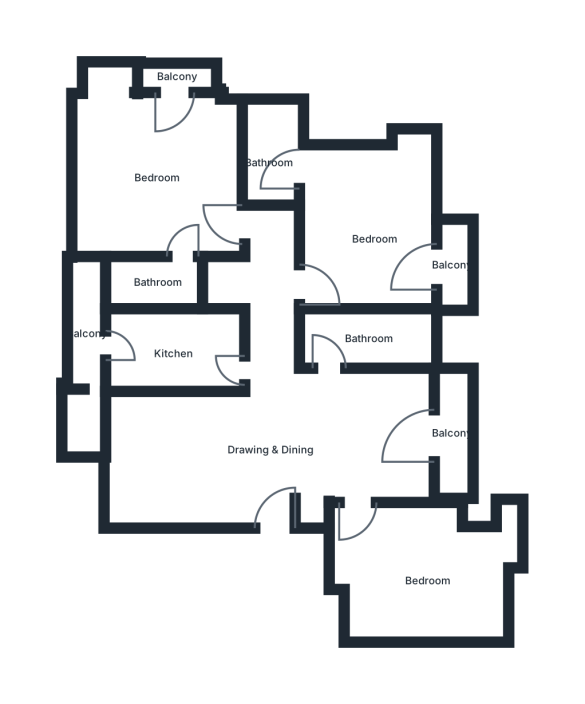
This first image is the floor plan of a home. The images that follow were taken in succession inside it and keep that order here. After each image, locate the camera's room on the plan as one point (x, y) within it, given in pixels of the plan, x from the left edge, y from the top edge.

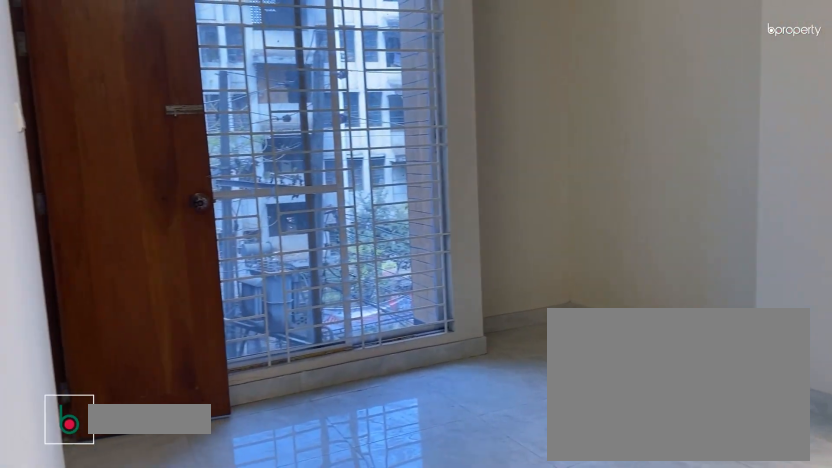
(377, 240)
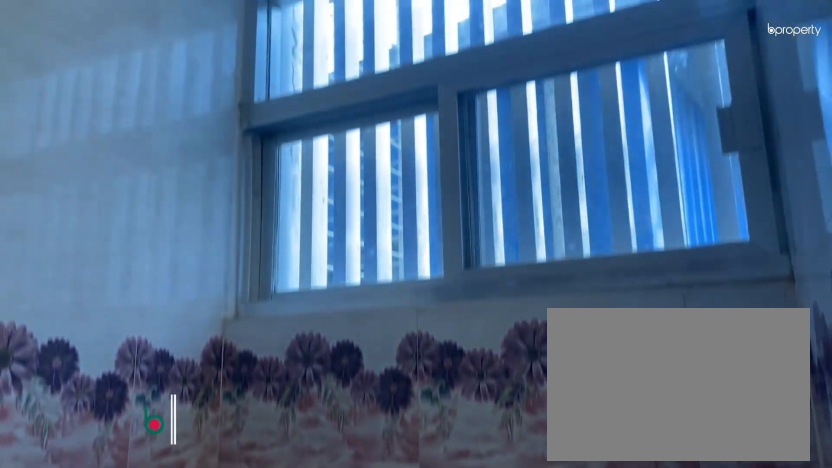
(268, 161)
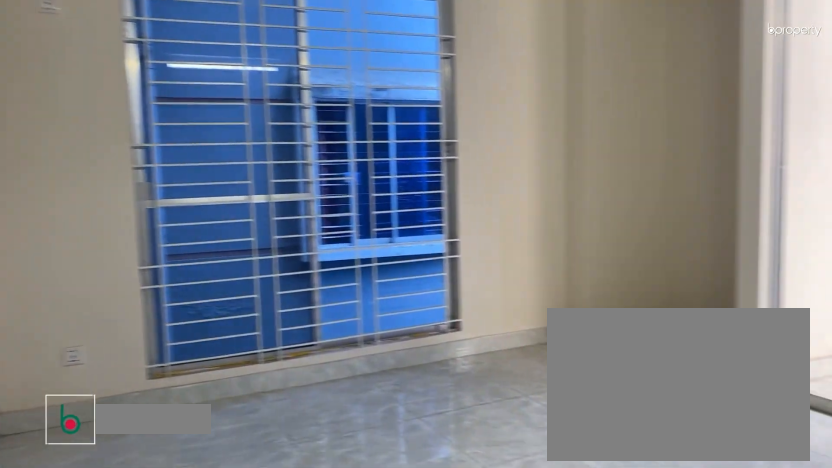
(158, 177)
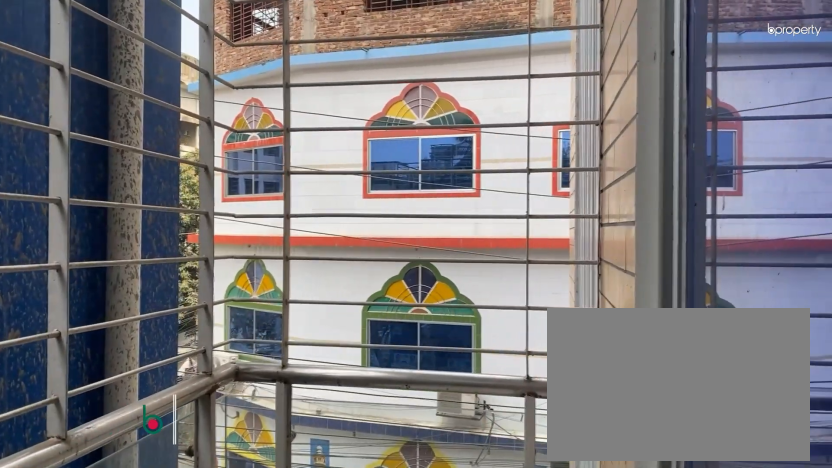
(180, 78)
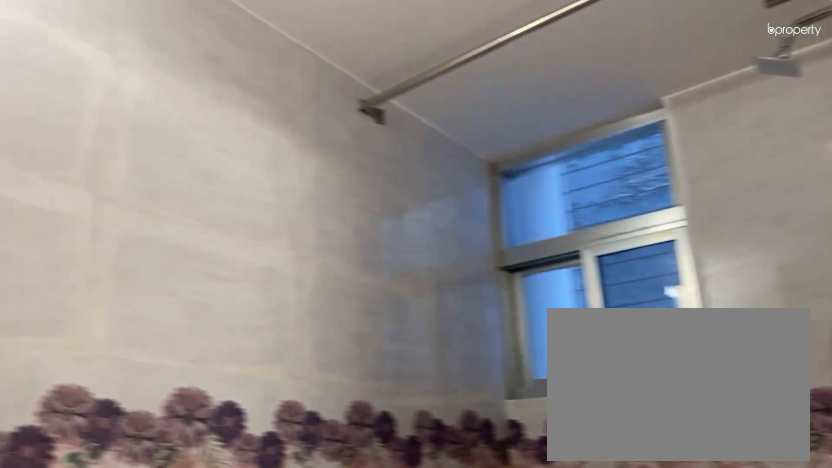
(158, 283)
